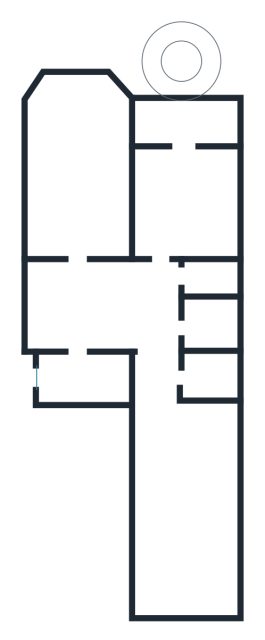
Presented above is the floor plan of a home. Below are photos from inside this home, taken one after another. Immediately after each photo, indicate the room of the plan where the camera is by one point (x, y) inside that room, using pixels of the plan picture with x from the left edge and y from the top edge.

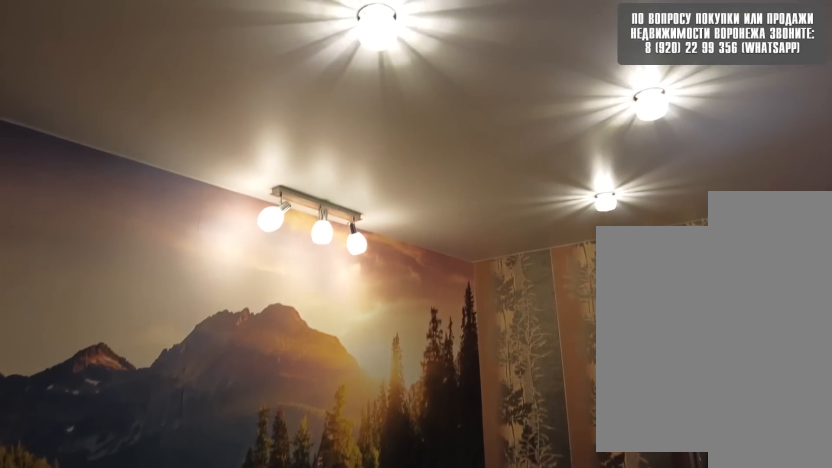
(84, 315)
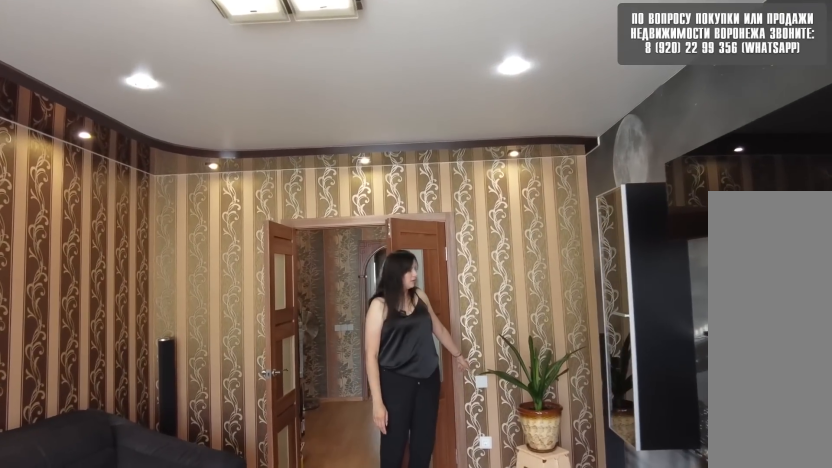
(76, 225)
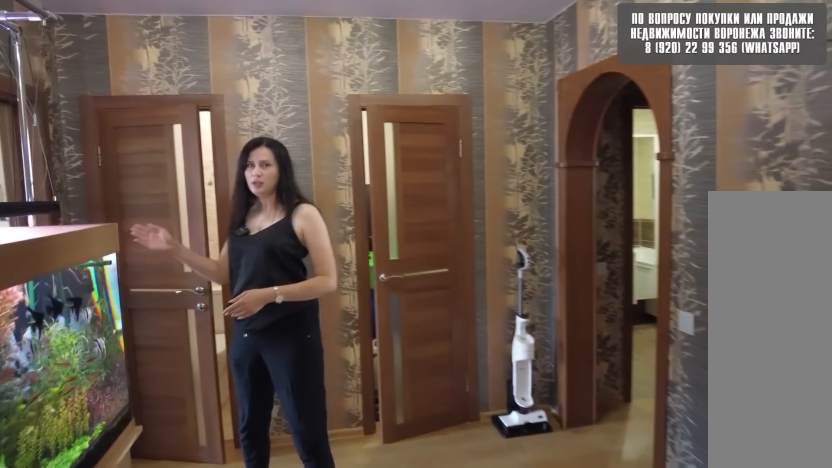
(80, 322)
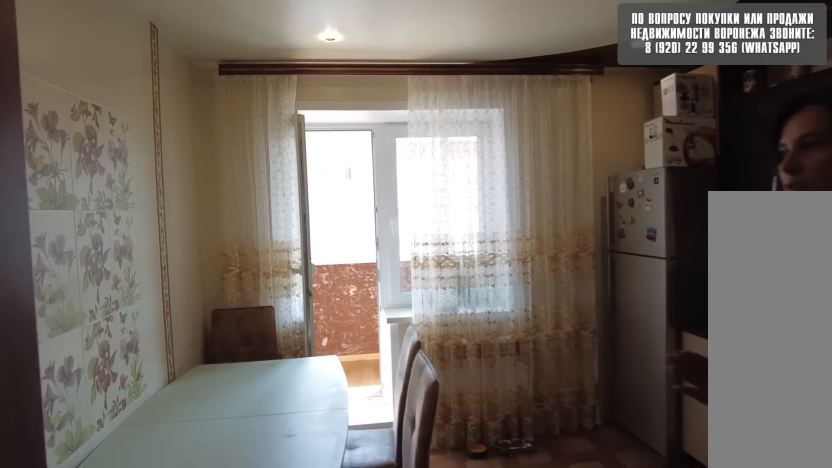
(154, 301)
